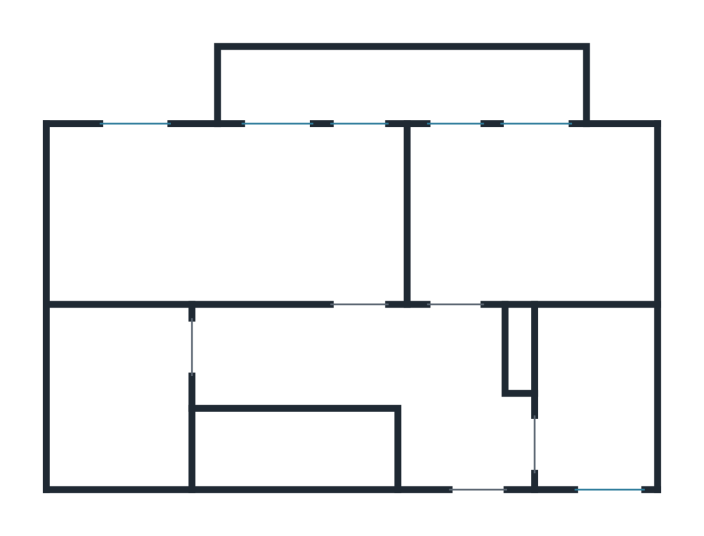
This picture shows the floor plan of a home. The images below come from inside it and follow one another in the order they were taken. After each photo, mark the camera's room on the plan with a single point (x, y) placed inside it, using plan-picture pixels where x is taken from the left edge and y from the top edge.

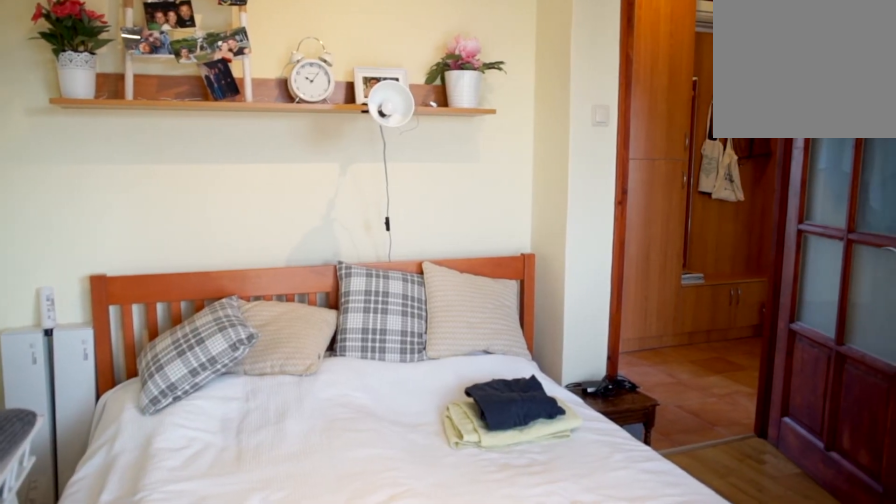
(523, 212)
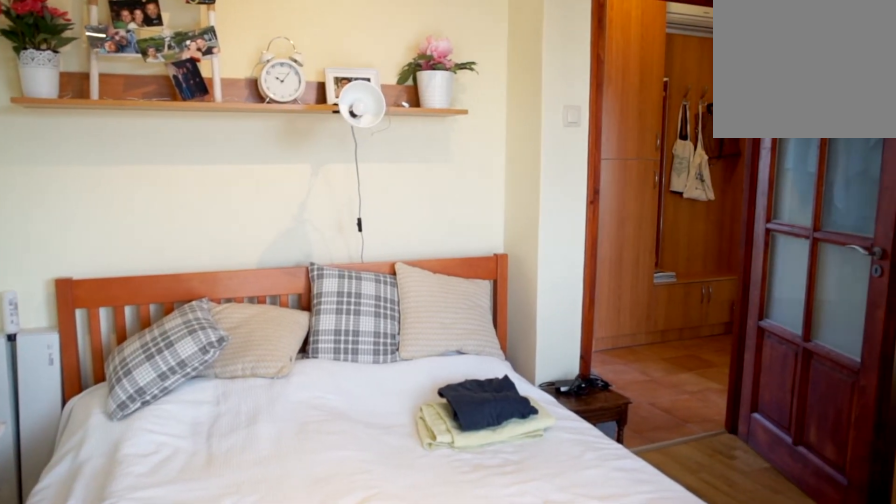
(523, 212)
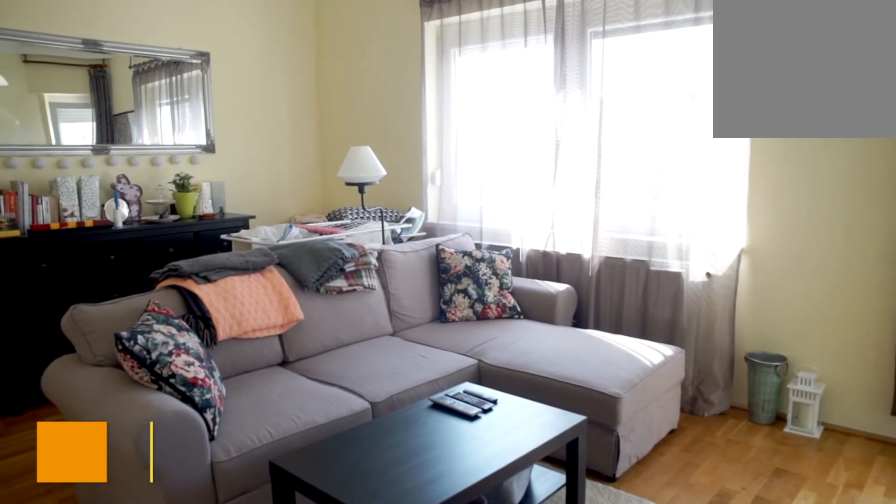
(228, 219)
